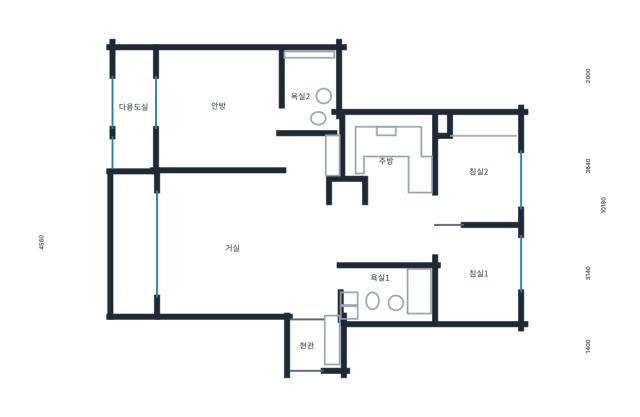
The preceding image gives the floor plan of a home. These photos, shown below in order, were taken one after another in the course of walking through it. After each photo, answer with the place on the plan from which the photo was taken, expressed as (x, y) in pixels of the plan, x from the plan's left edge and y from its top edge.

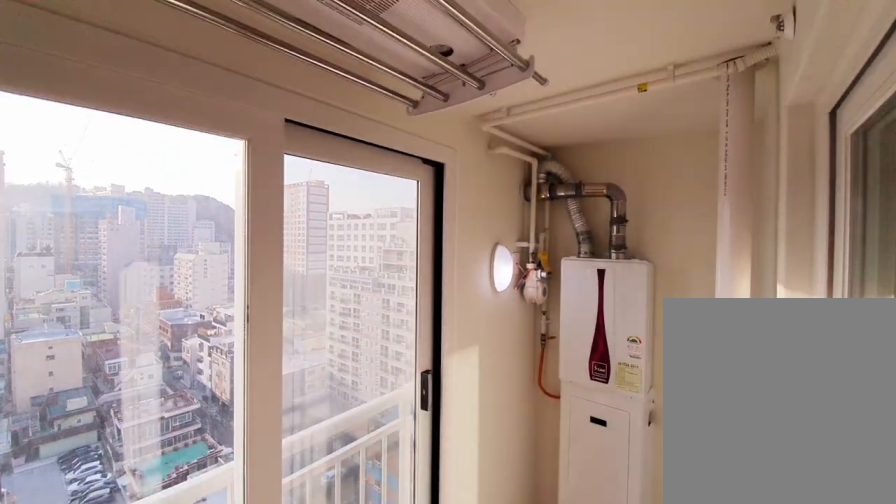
(150, 124)
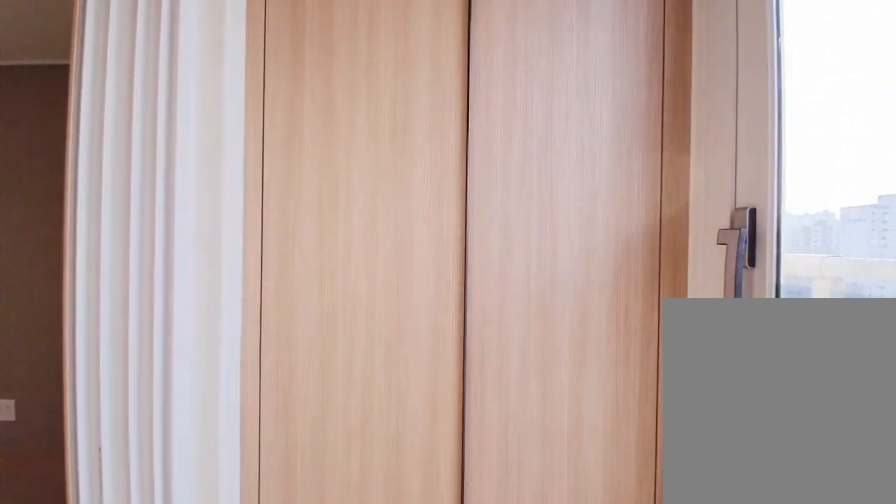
(151, 123)
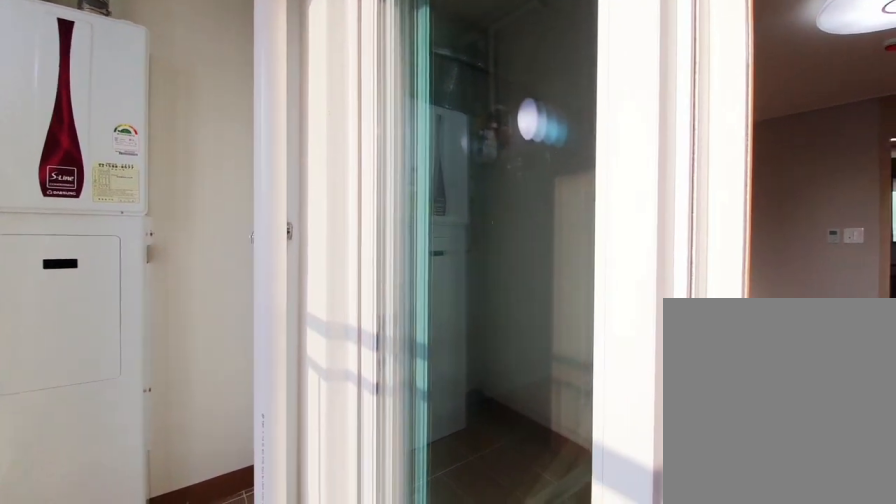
(151, 124)
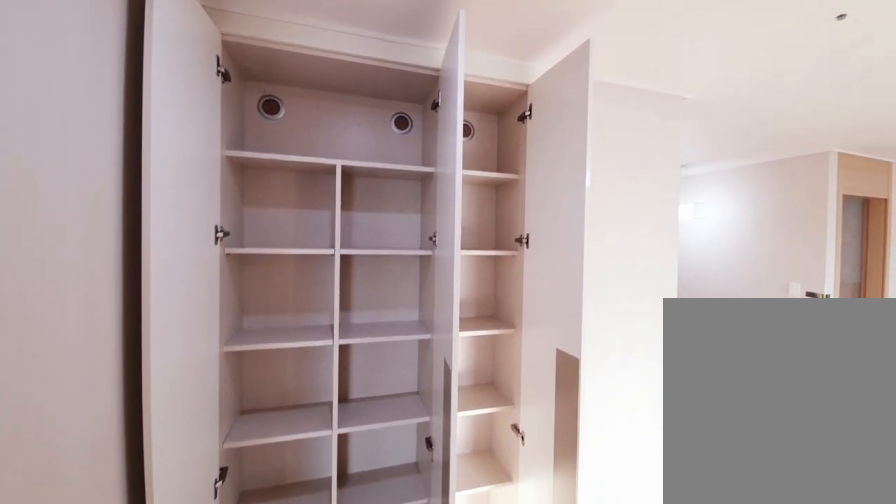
(303, 165)
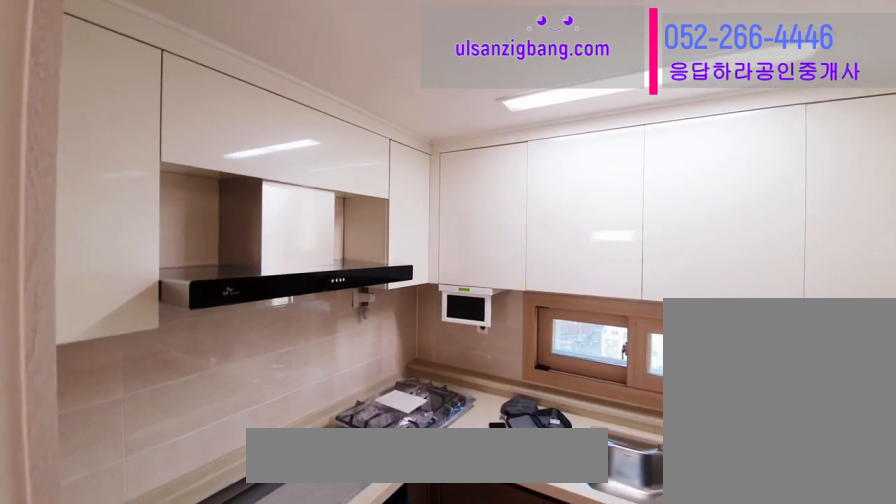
(391, 169)
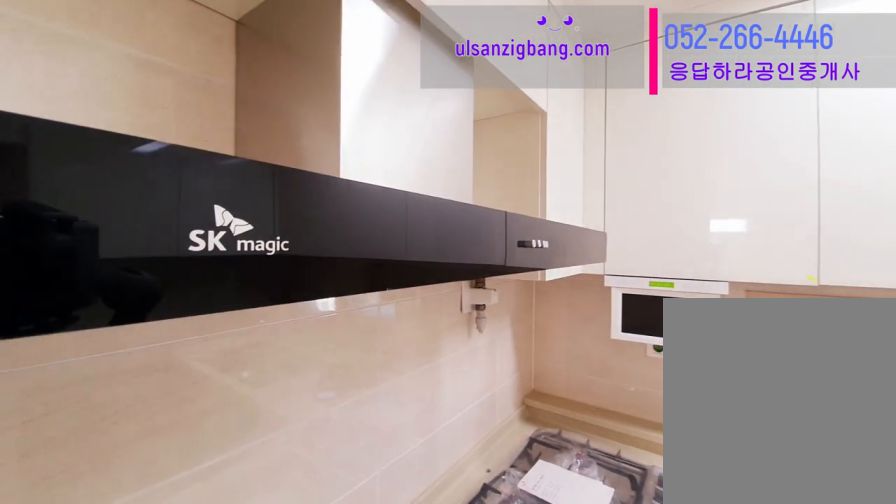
(391, 167)
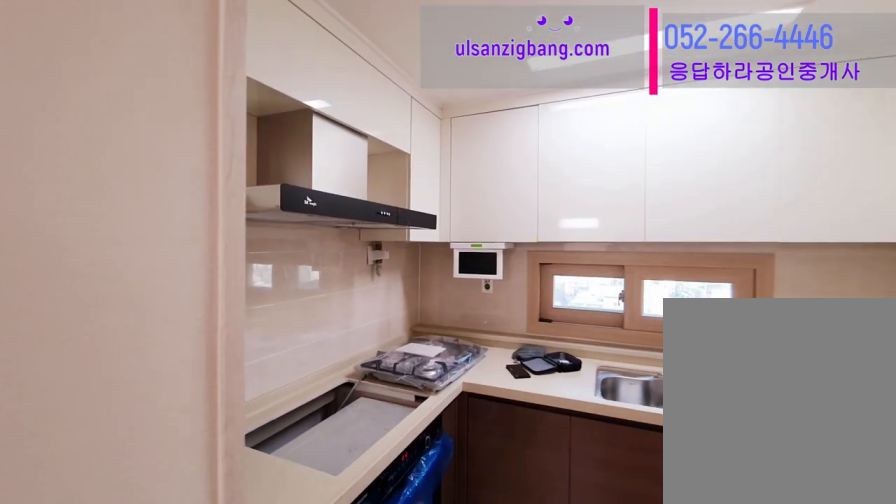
(391, 168)
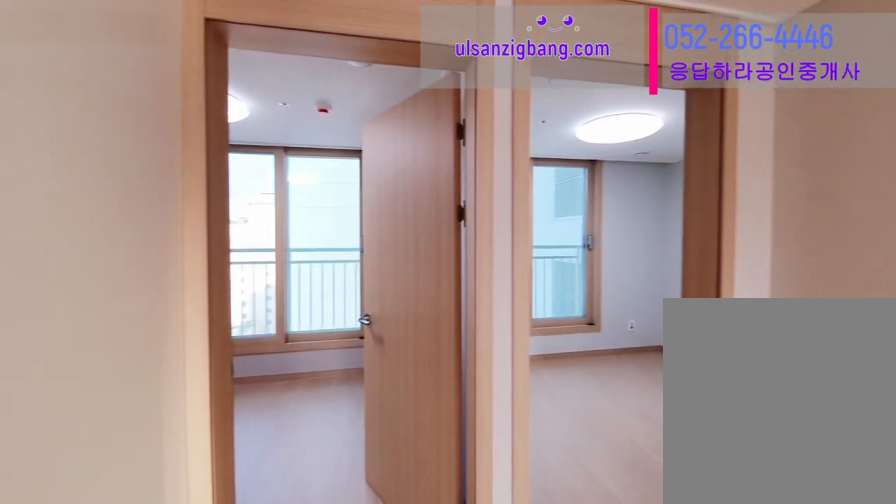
(391, 168)
